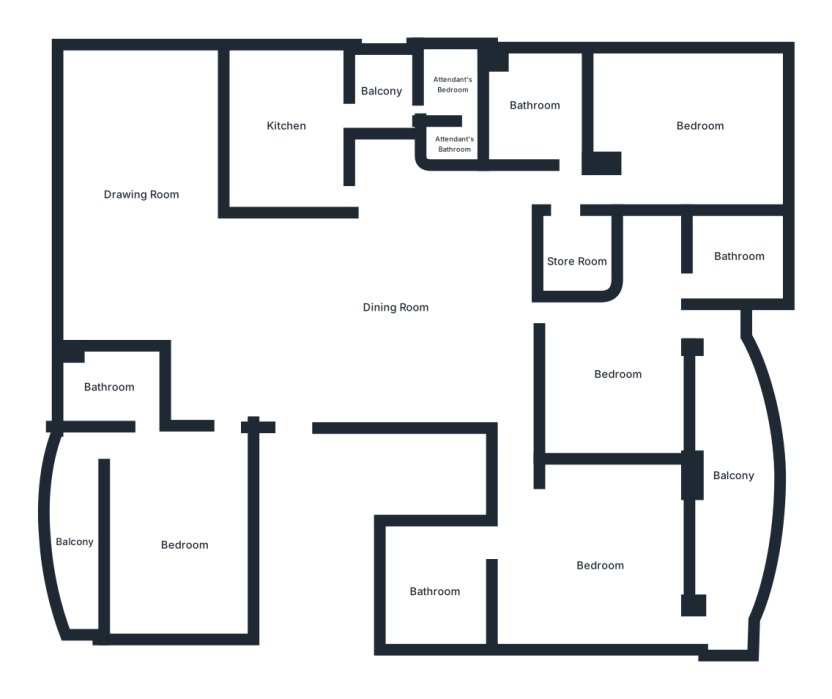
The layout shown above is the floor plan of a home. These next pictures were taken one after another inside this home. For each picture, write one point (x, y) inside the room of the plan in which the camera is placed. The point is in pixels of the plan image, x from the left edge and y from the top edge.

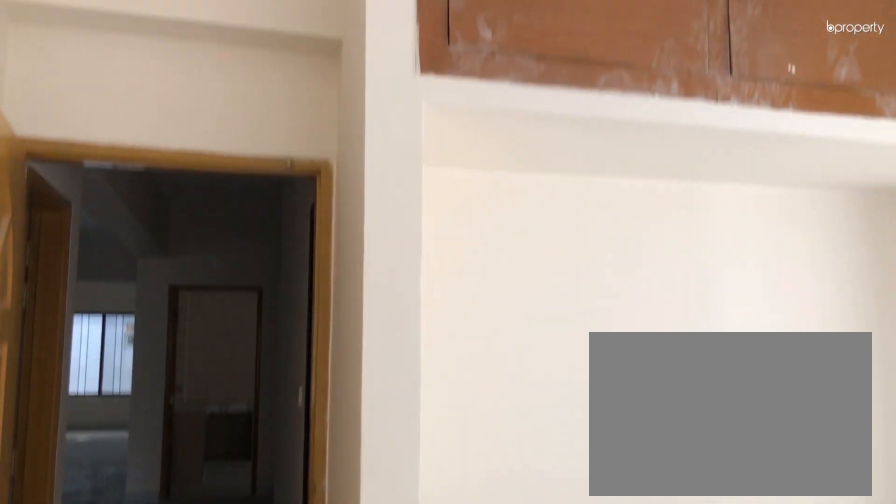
(687, 132)
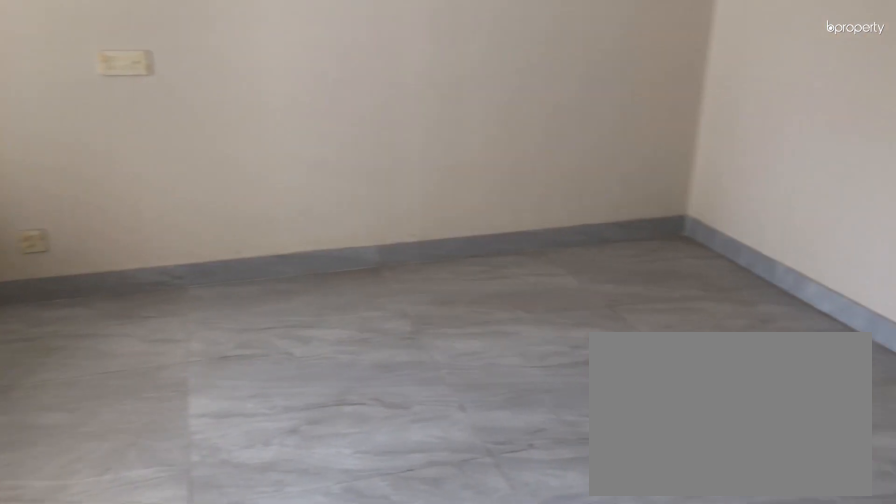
(613, 376)
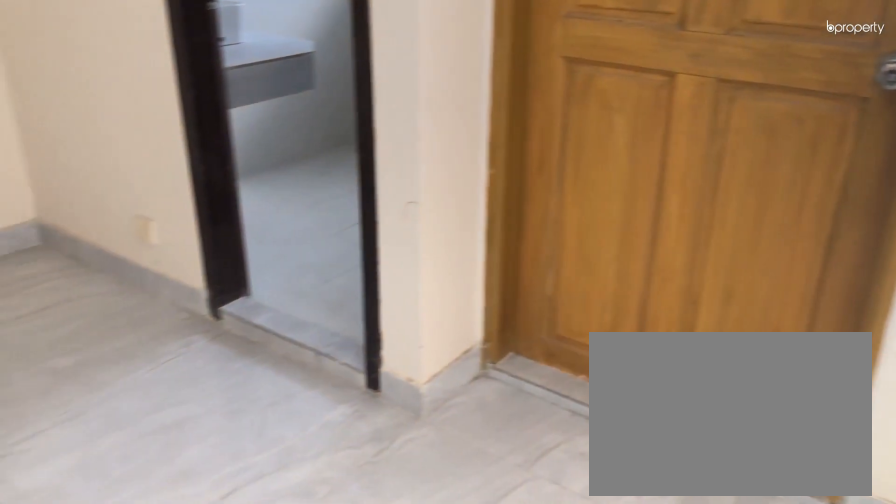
(613, 376)
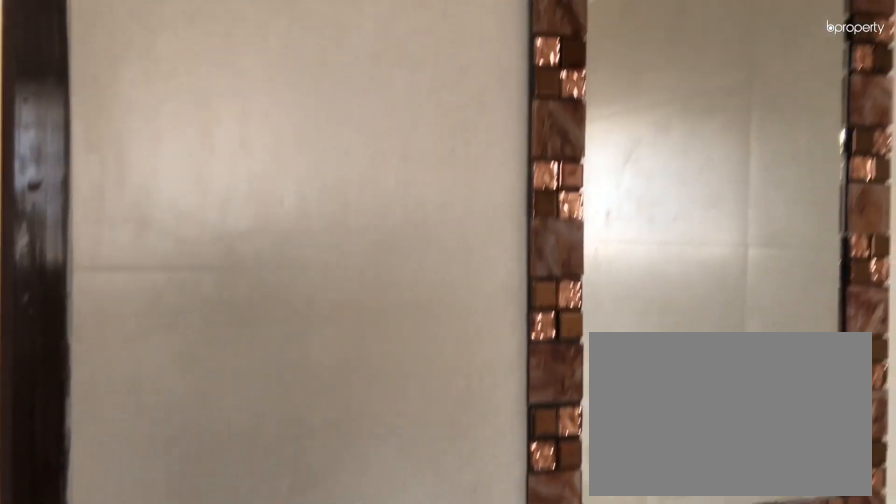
(731, 257)
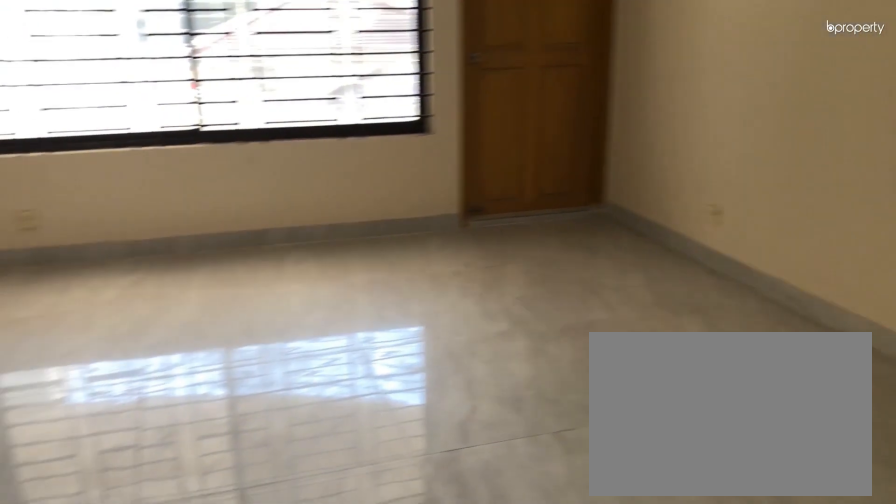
(593, 557)
